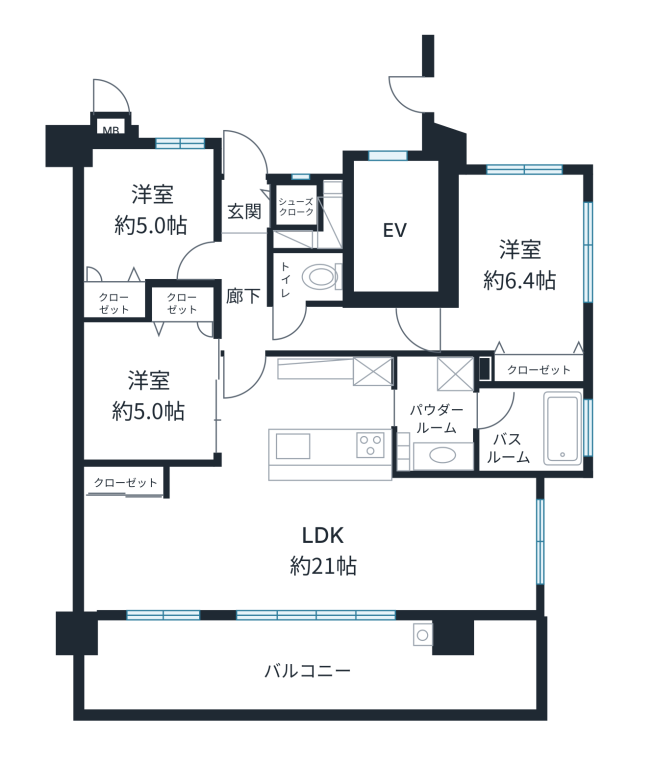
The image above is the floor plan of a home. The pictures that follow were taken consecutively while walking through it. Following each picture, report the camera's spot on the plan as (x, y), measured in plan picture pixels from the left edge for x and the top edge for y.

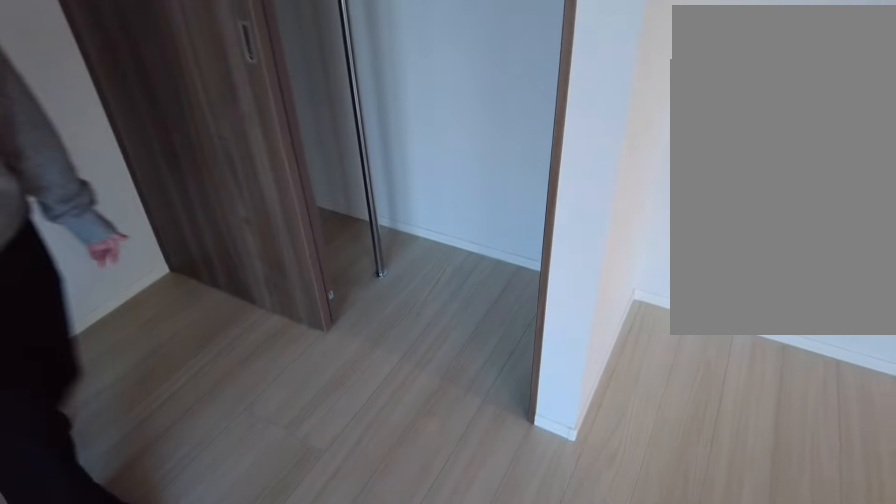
(127, 551)
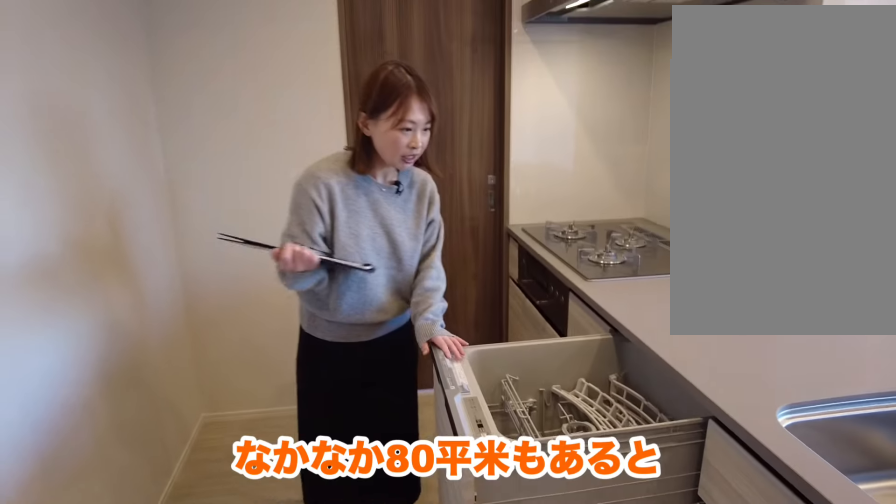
(306, 420)
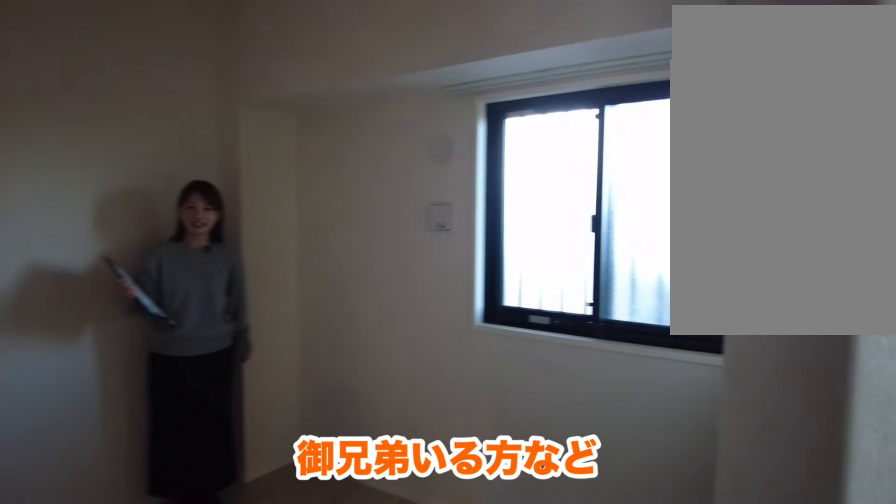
(144, 264)
